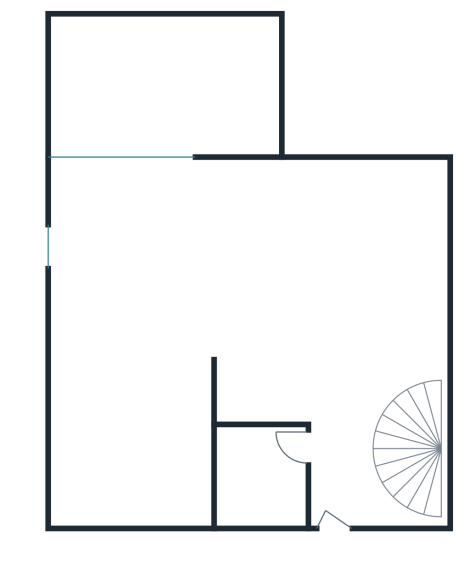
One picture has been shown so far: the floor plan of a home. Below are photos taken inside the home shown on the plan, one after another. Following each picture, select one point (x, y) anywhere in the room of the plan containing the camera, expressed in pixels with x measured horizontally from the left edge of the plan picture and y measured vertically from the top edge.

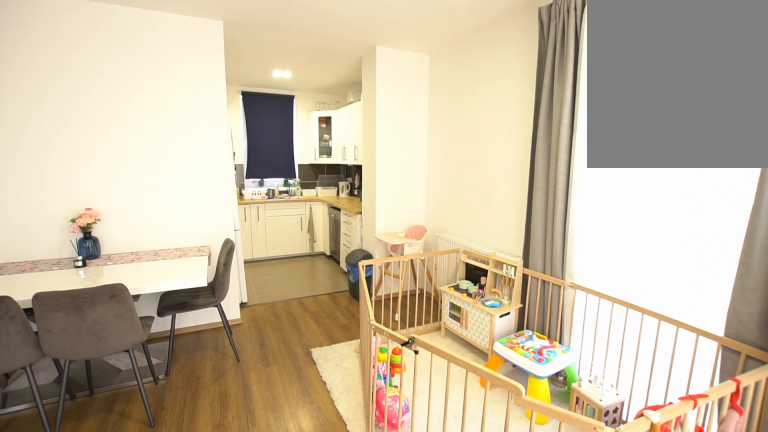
(150, 289)
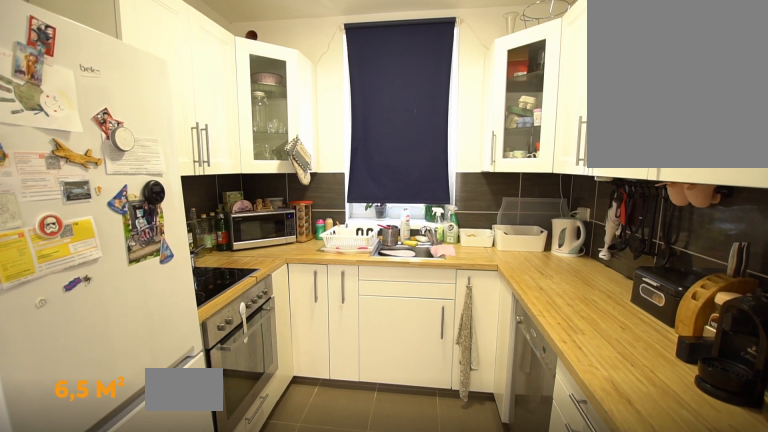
(131, 441)
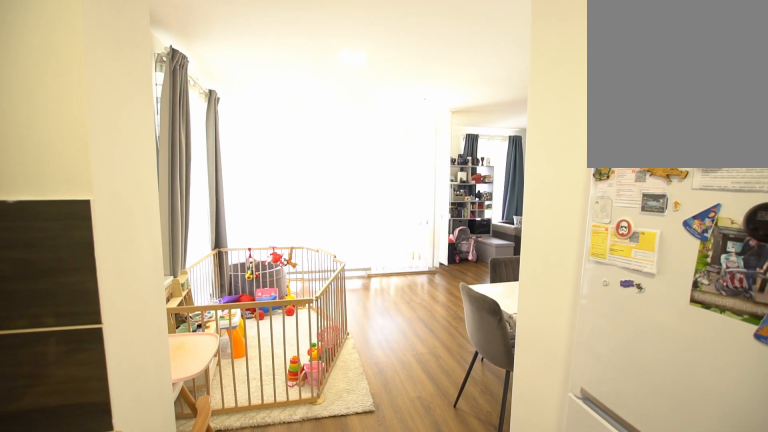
(131, 441)
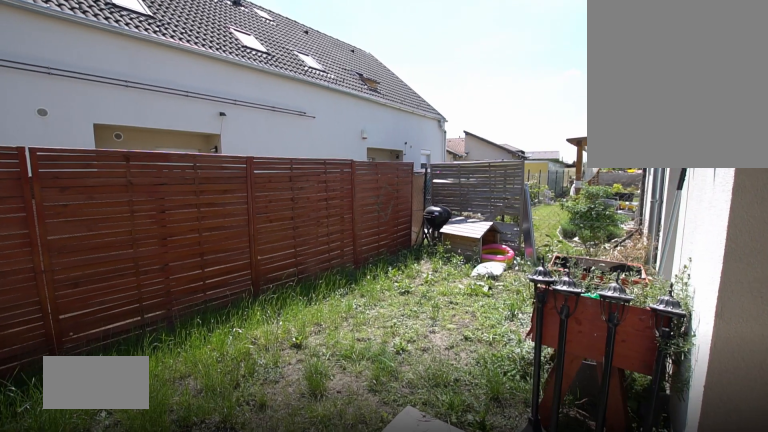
(168, 80)
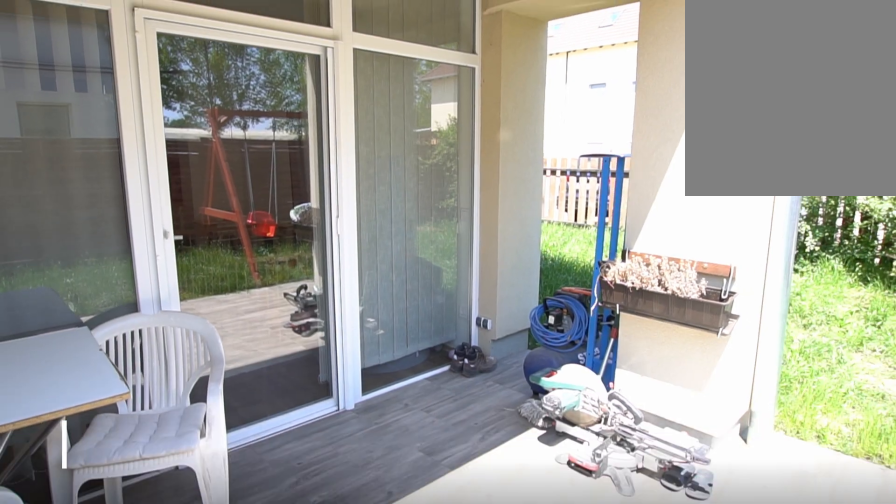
(168, 80)
